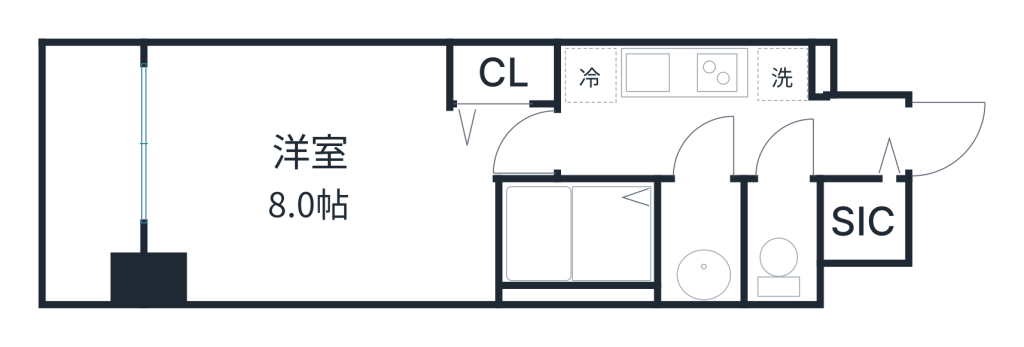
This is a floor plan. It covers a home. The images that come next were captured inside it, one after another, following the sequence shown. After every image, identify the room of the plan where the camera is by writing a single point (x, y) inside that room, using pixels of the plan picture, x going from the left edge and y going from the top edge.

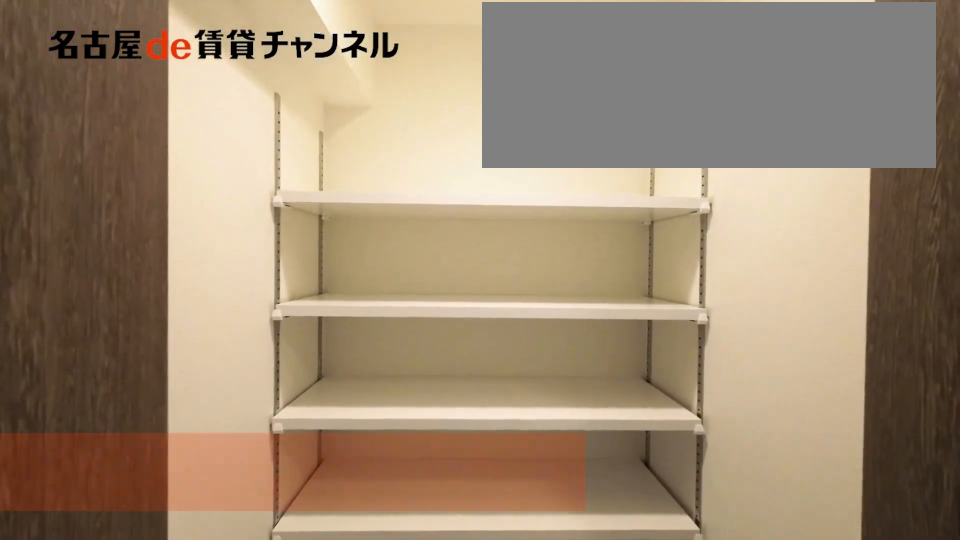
(862, 221)
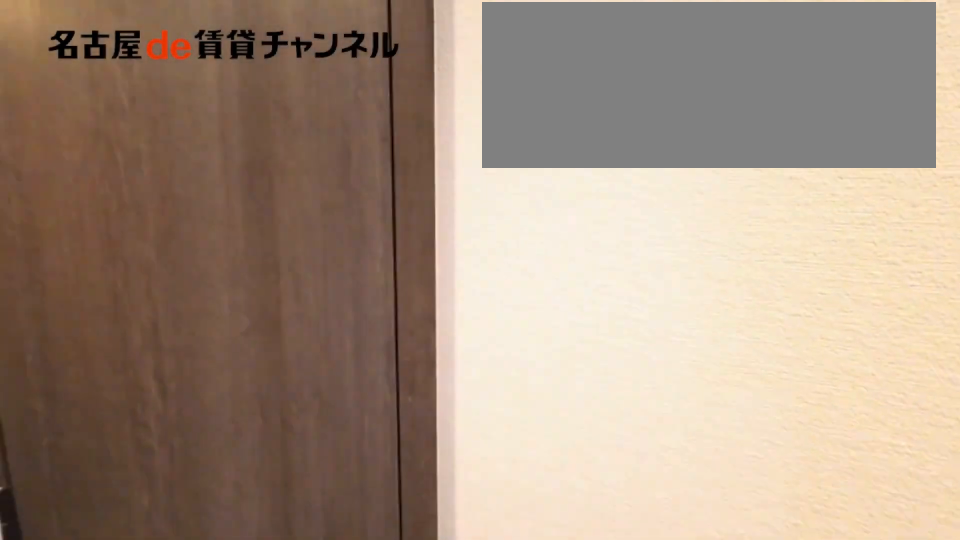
(689, 138)
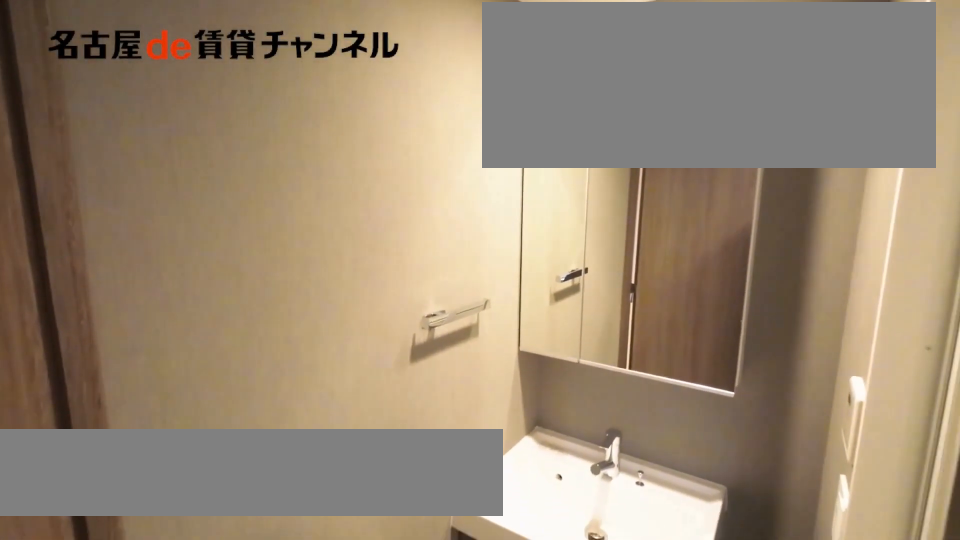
(700, 239)
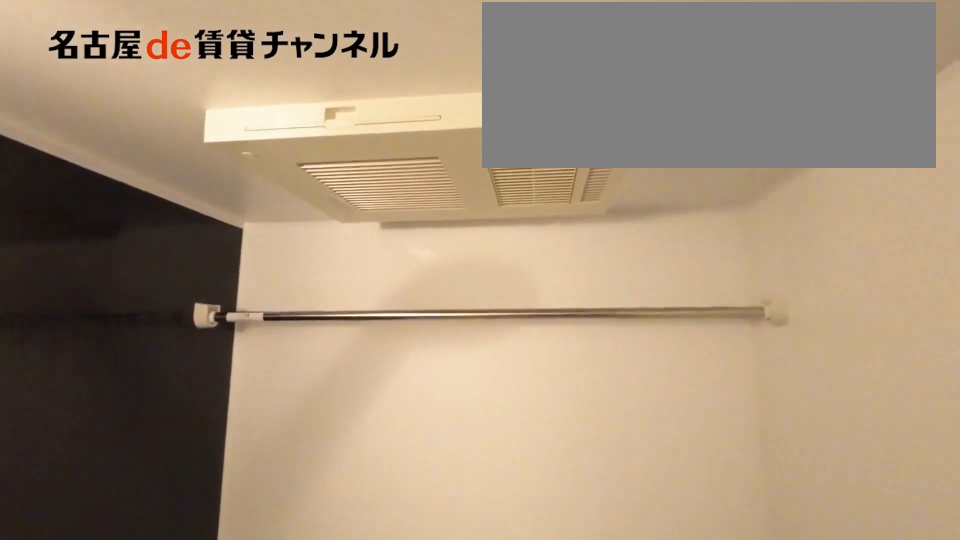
(580, 233)
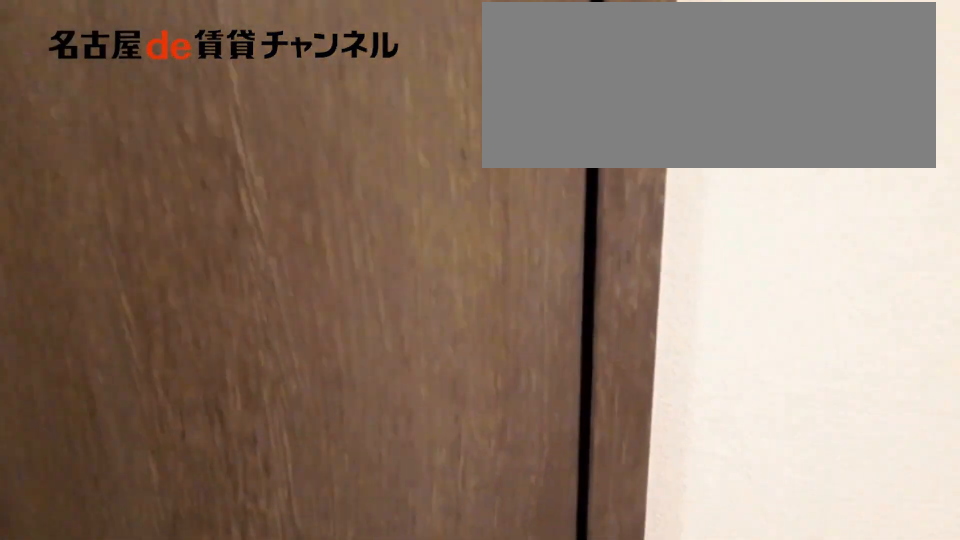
(691, 140)
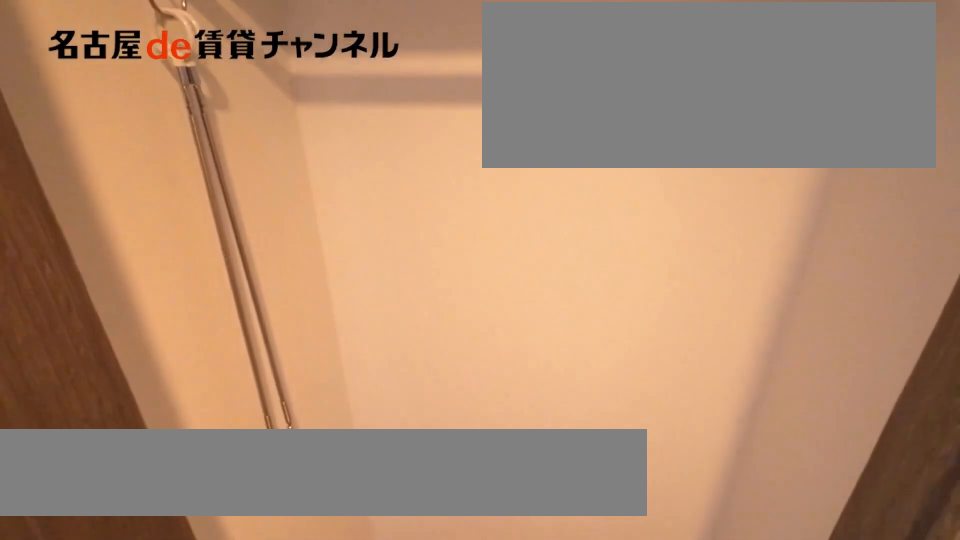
(503, 76)
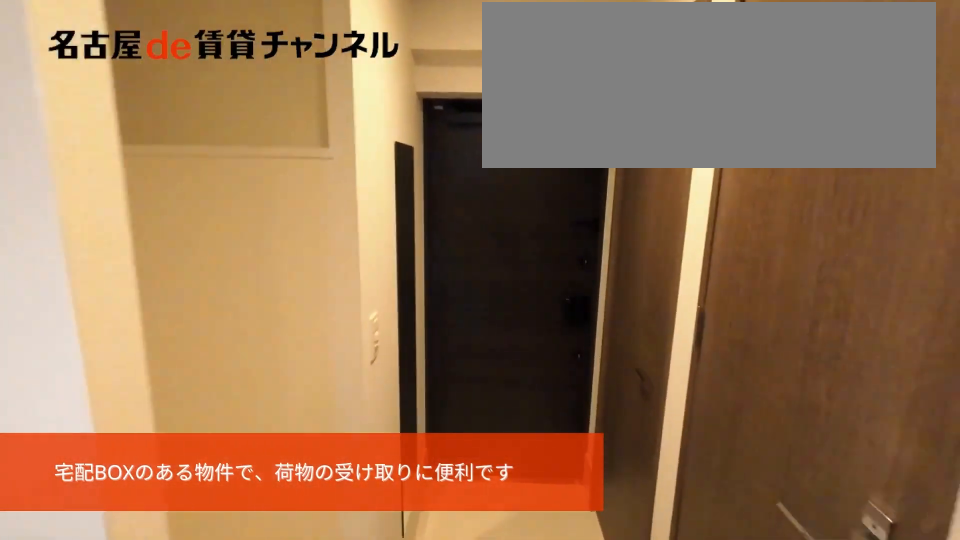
(736, 135)
